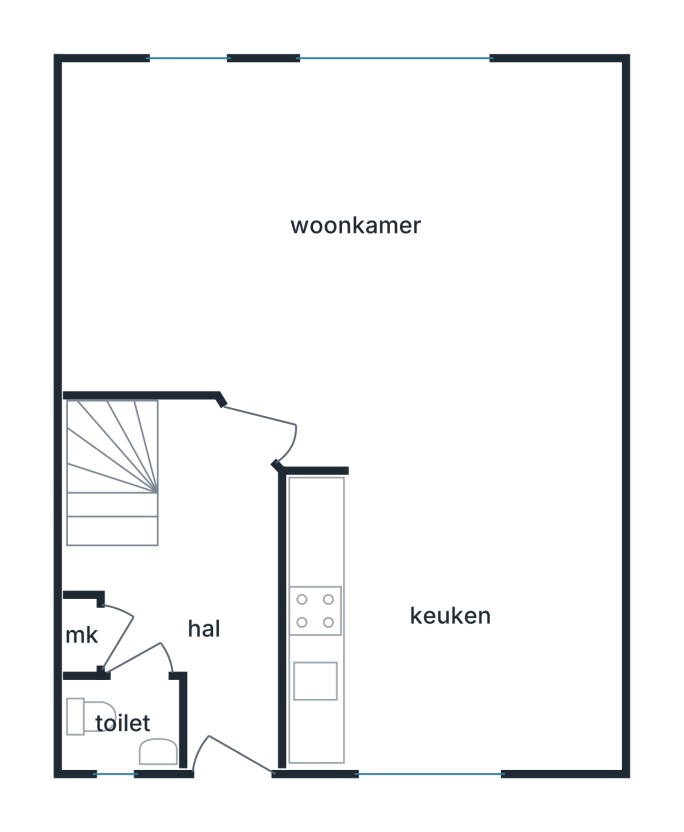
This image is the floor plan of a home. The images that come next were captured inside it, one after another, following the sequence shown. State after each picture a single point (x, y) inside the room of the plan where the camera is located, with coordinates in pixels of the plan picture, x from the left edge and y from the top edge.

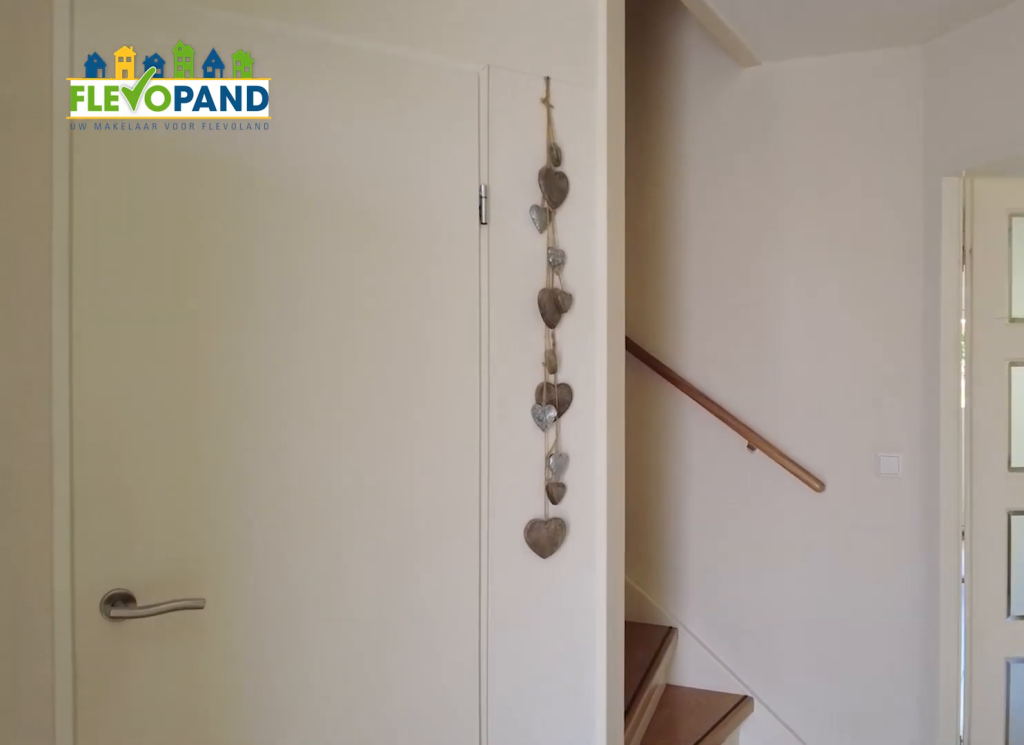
(202, 588)
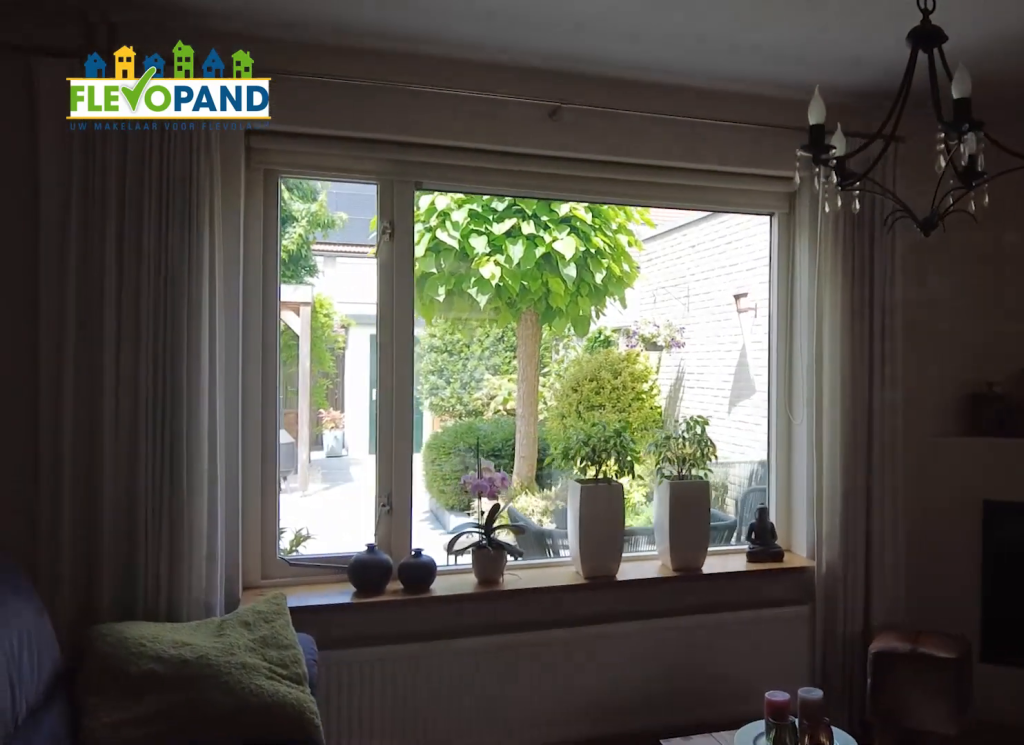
(227, 154)
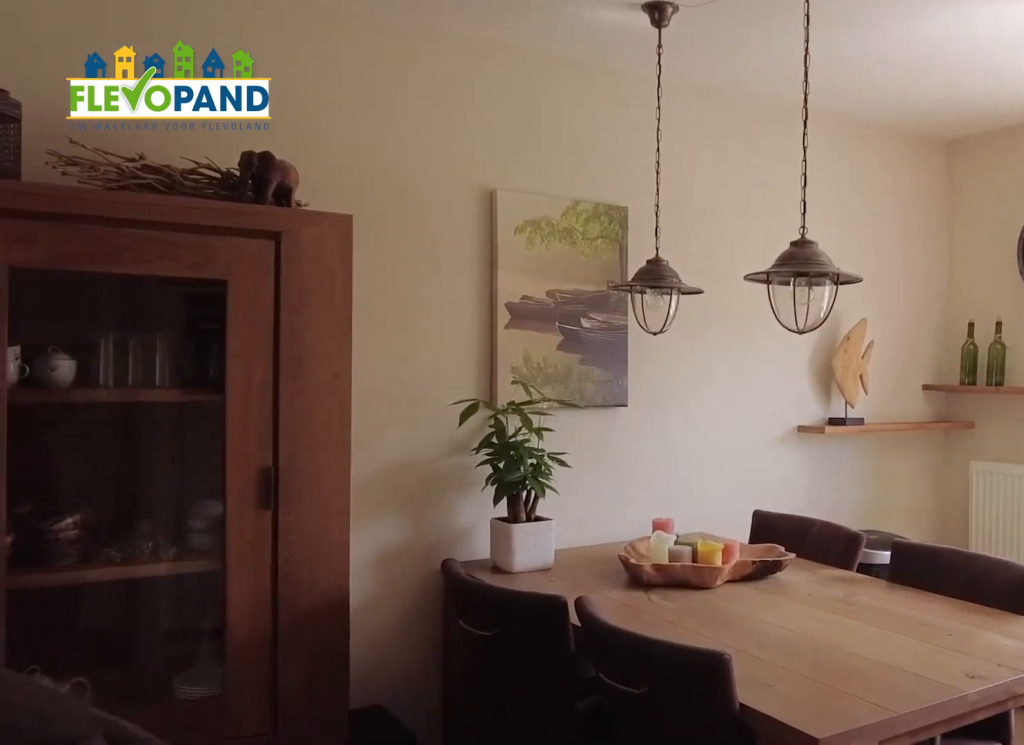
(227, 154)
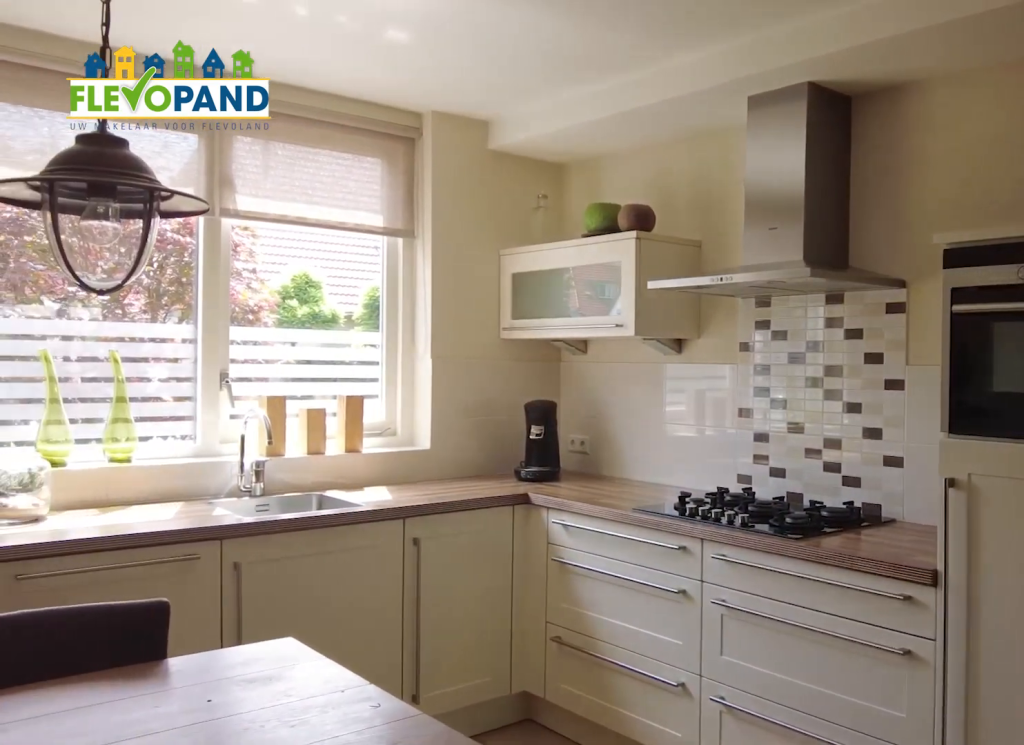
(451, 620)
